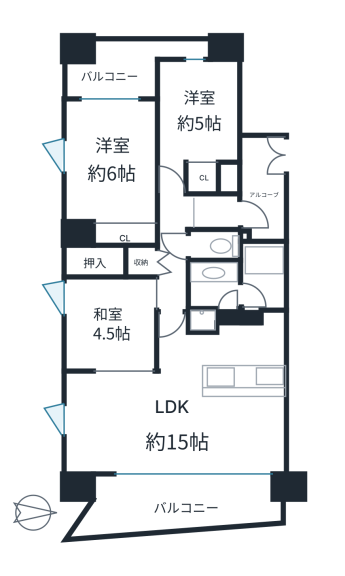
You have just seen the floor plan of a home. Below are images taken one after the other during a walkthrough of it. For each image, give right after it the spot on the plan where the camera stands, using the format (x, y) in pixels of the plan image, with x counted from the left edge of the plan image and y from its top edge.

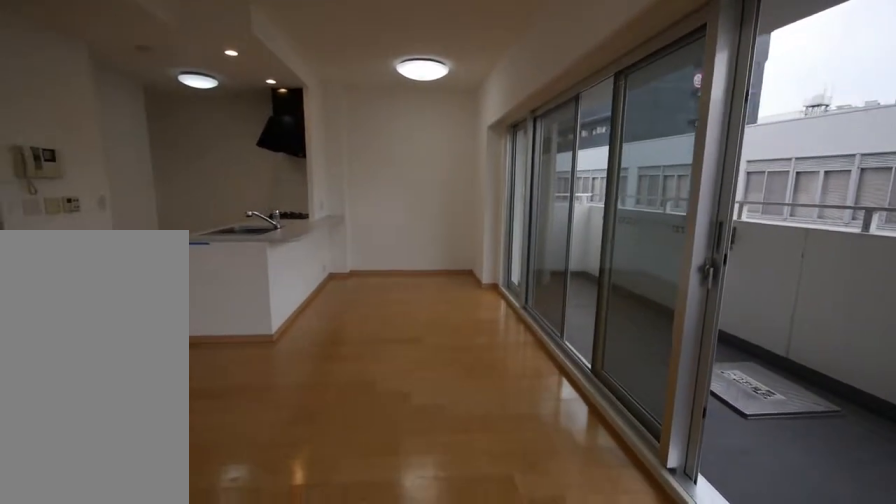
(111, 410)
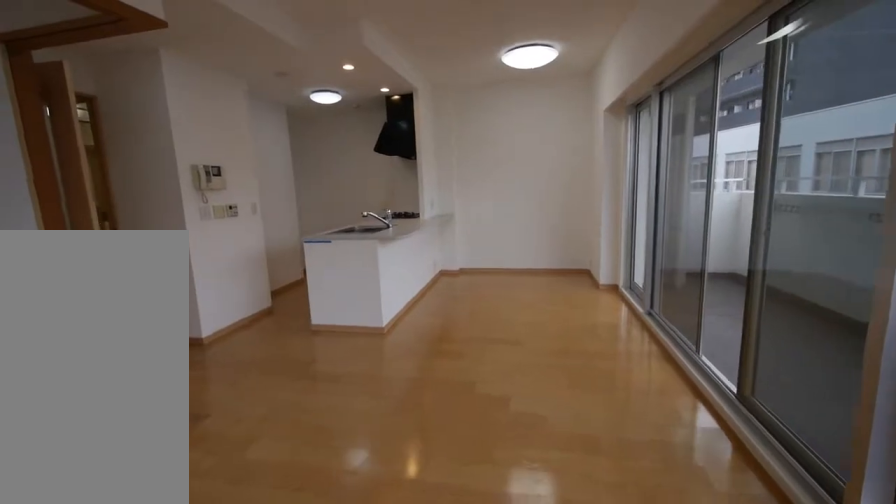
(111, 410)
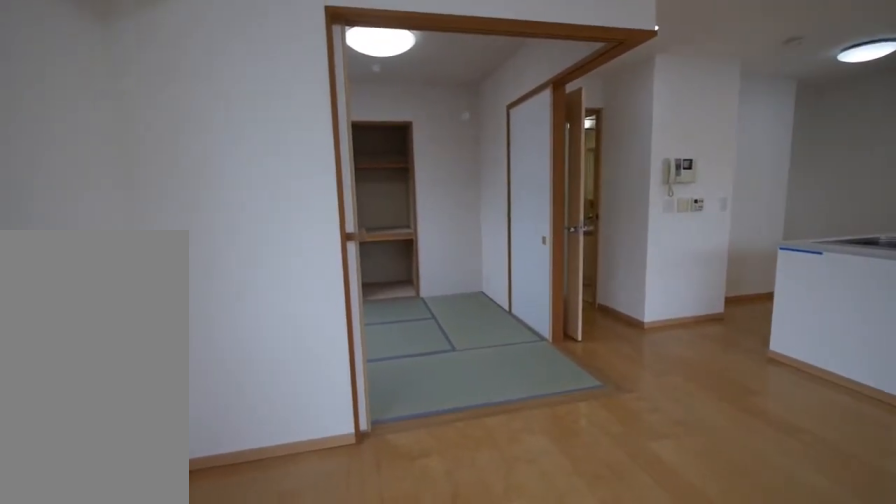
(111, 410)
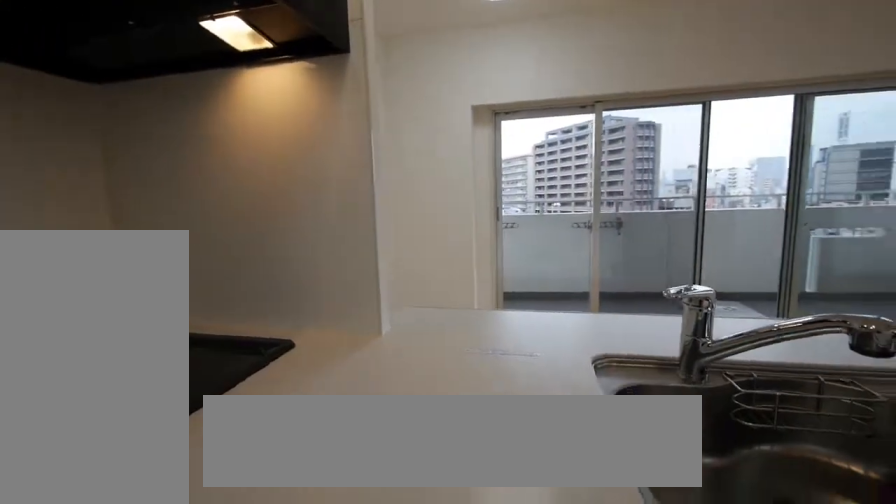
(225, 347)
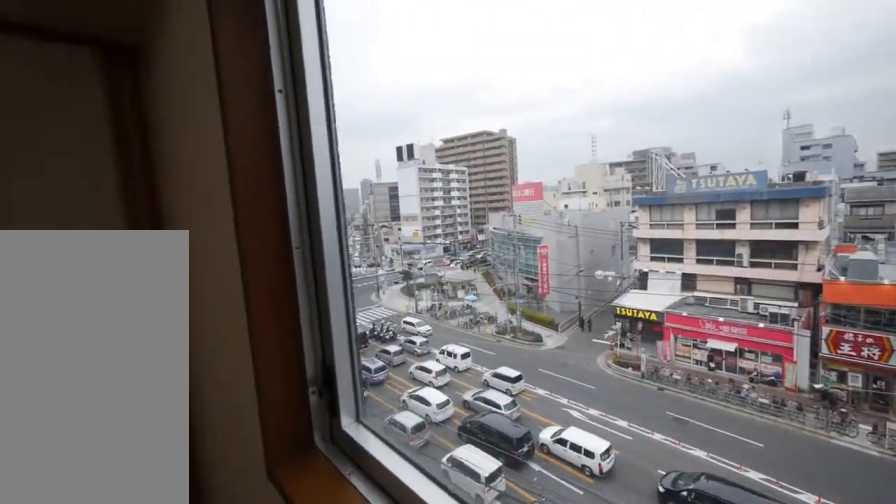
(99, 336)
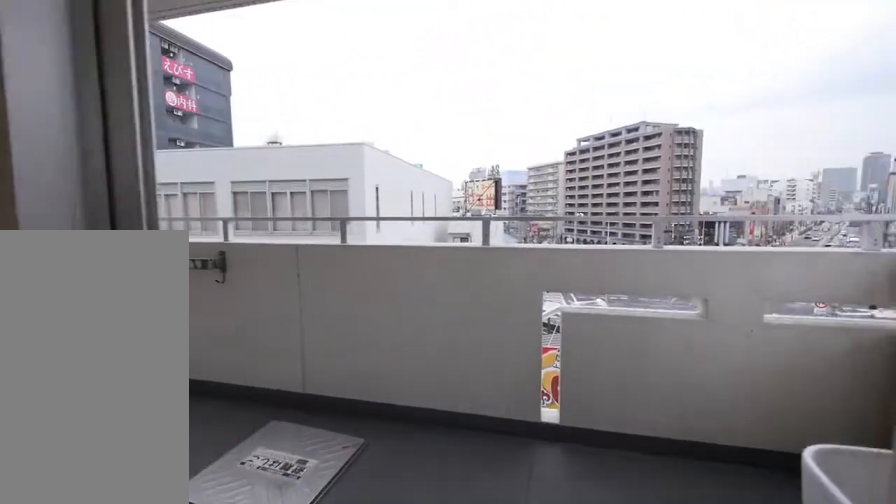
(111, 505)
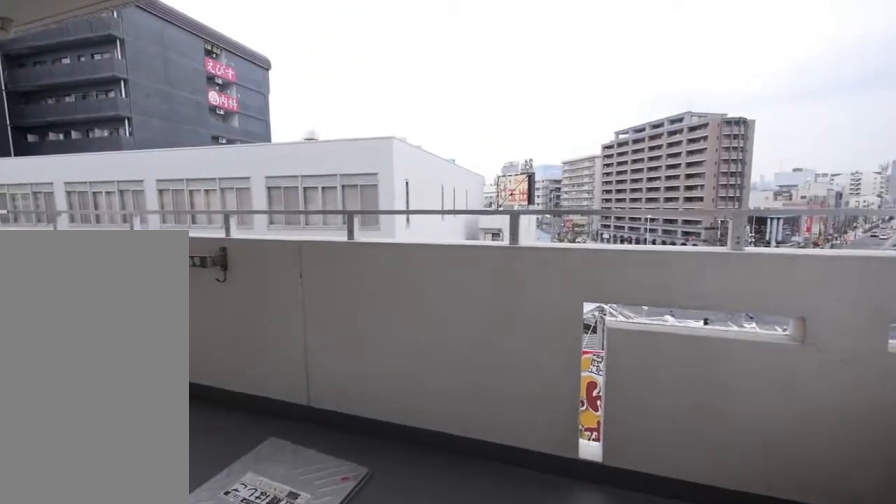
(112, 505)
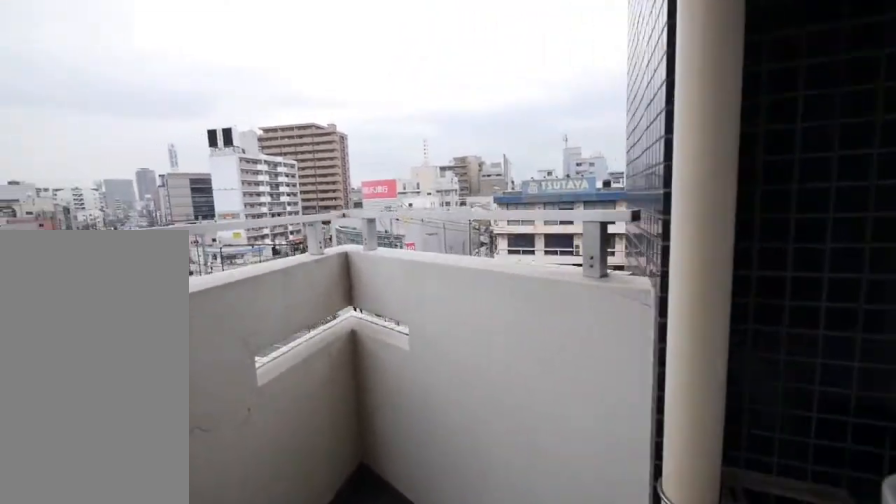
(111, 504)
